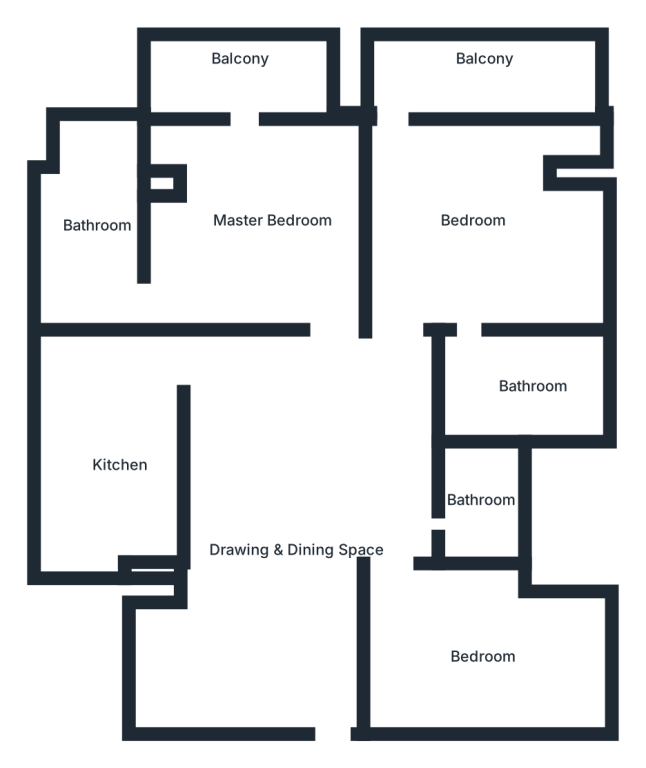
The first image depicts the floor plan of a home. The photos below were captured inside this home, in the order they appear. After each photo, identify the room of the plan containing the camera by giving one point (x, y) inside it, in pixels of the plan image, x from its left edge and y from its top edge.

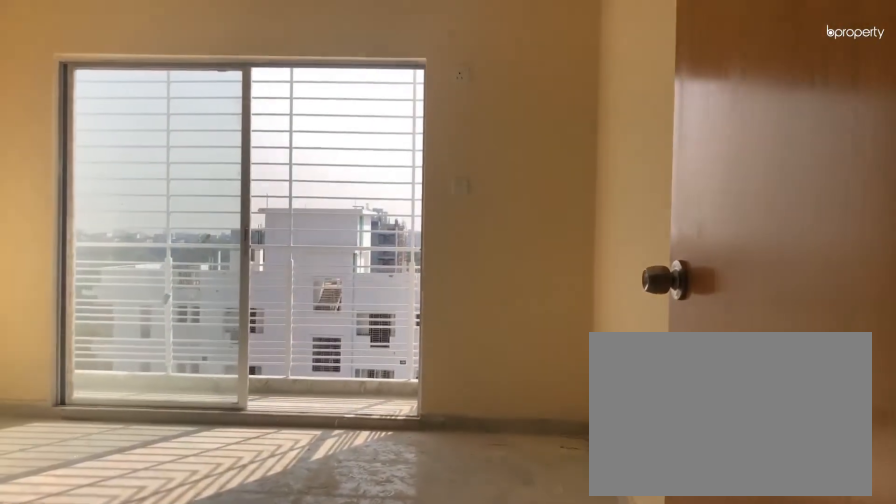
(291, 222)
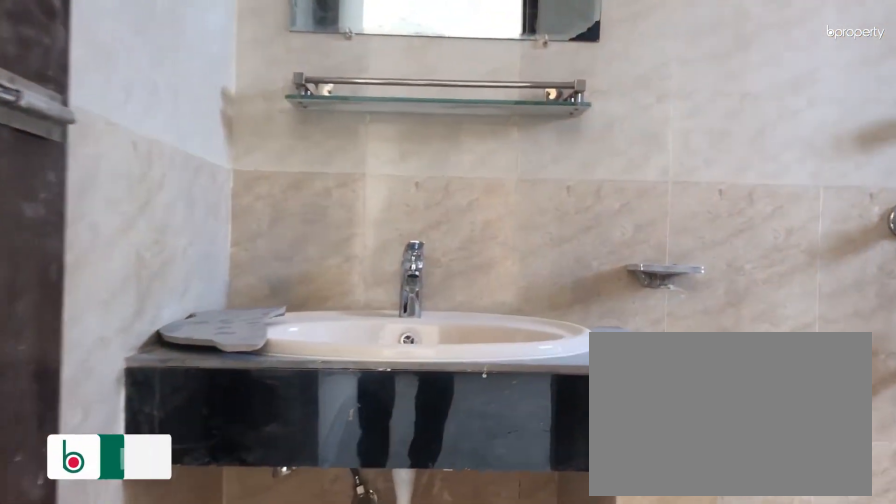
(98, 241)
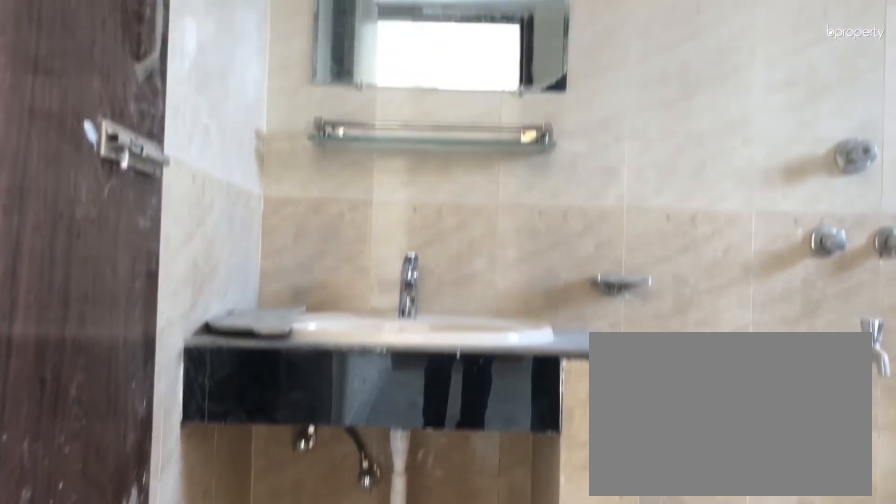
(98, 241)
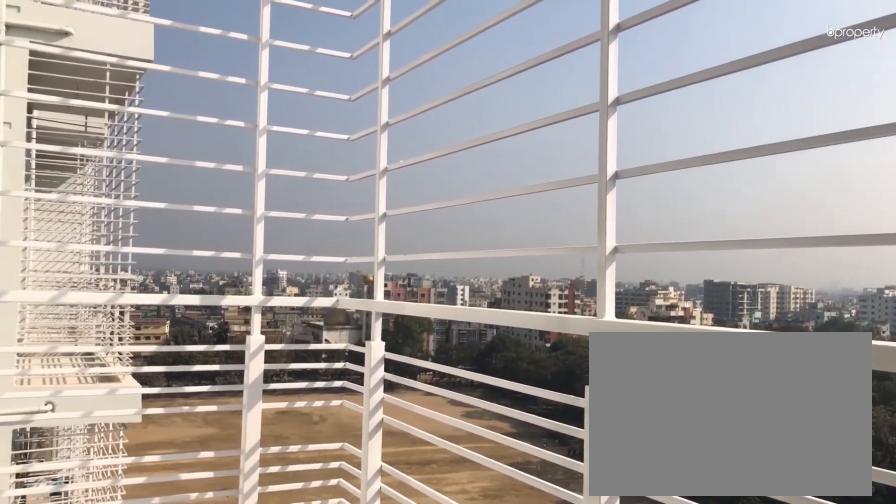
(243, 85)
